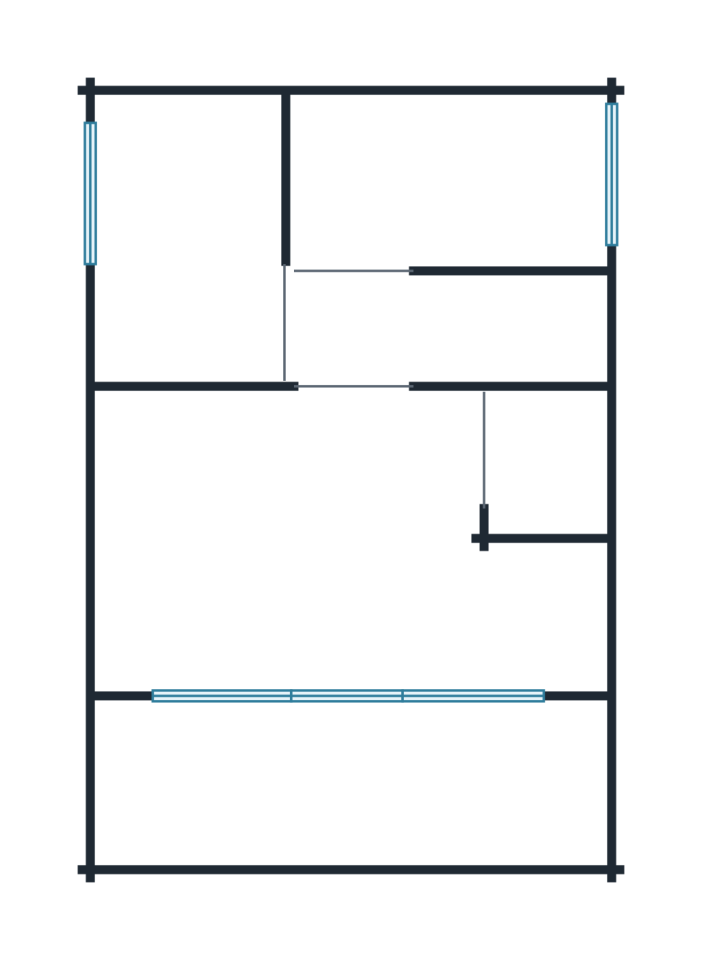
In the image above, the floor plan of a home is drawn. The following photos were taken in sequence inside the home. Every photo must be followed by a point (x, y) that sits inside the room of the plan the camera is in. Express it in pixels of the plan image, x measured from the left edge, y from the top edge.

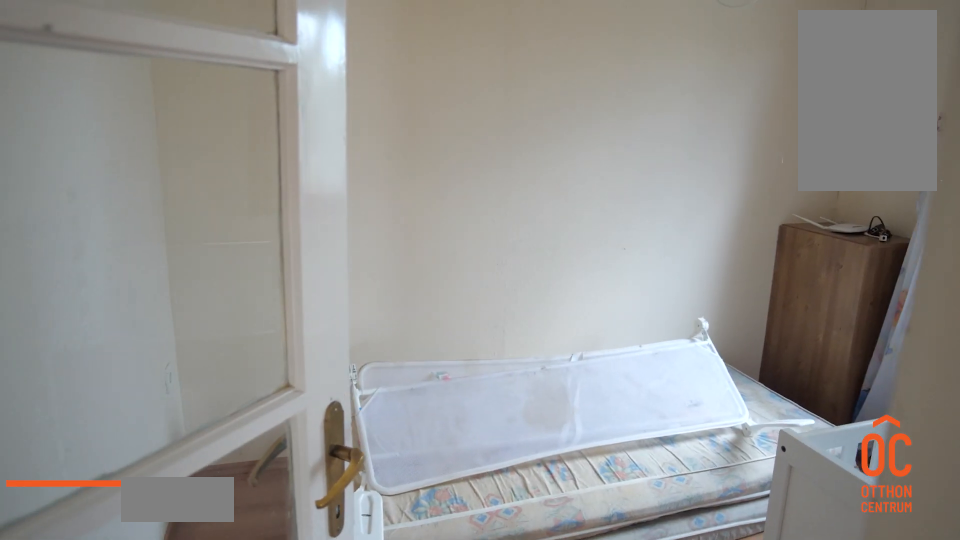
(452, 177)
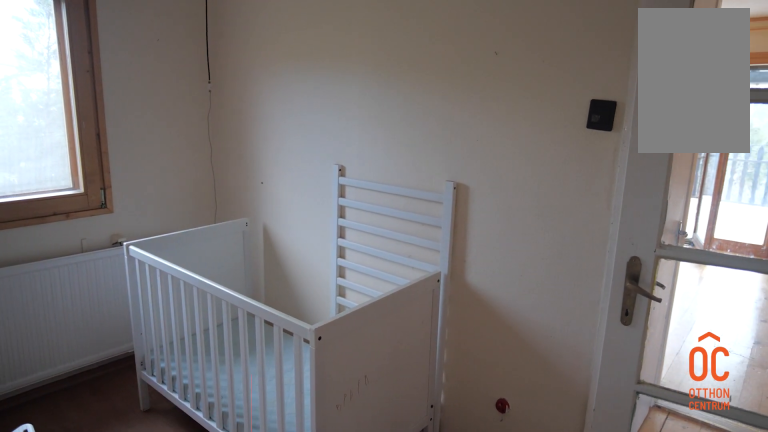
(451, 177)
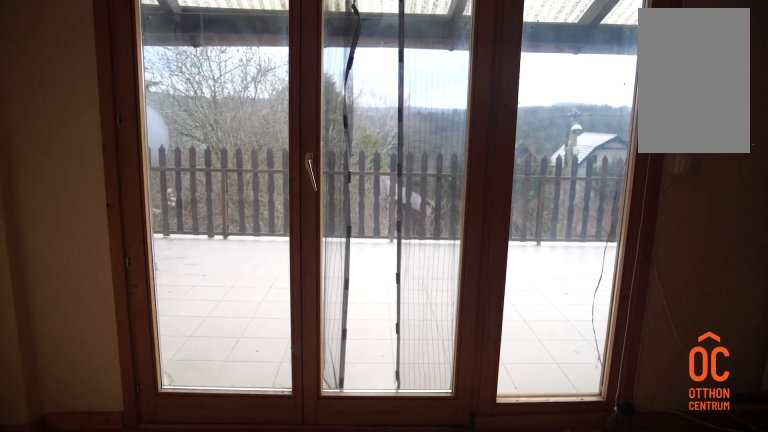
(351, 554)
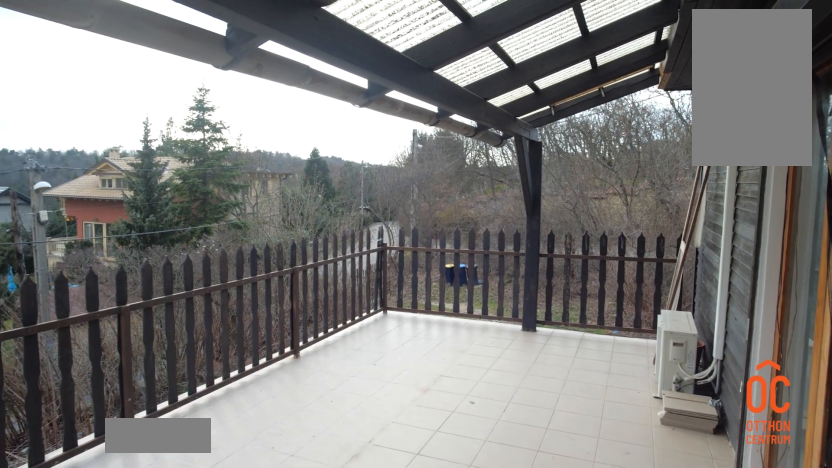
(351, 782)
